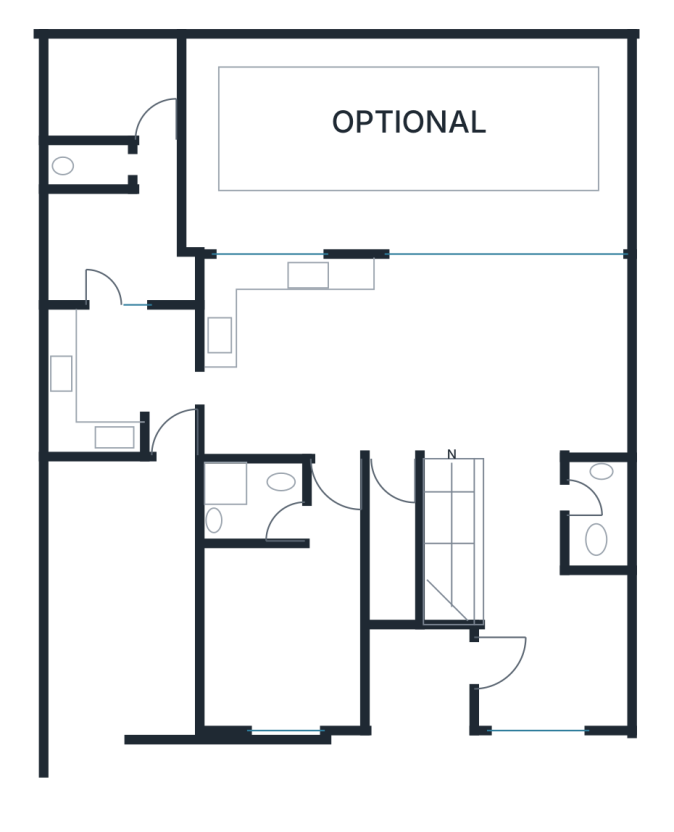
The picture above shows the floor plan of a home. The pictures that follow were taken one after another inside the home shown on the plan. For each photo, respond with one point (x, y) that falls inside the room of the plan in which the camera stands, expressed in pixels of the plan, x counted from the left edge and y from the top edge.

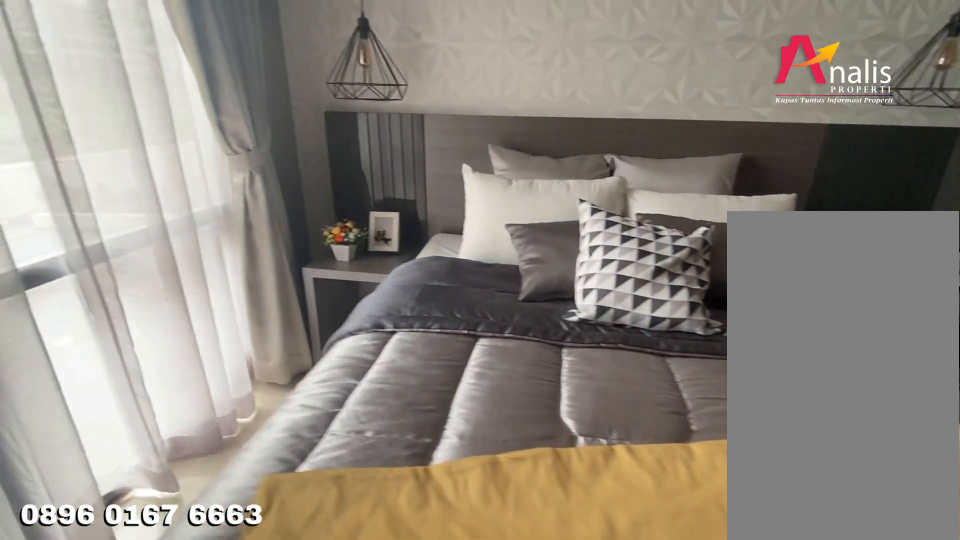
(282, 597)
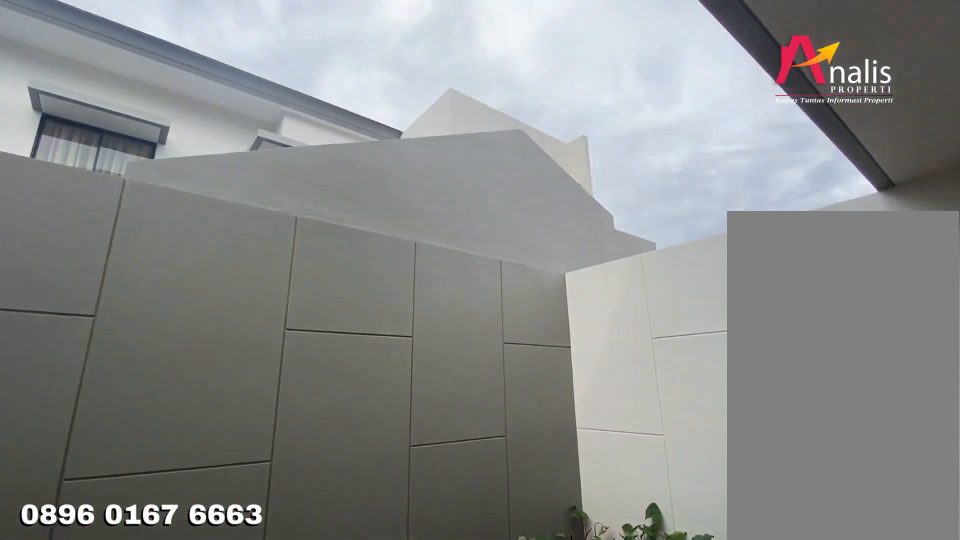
(407, 161)
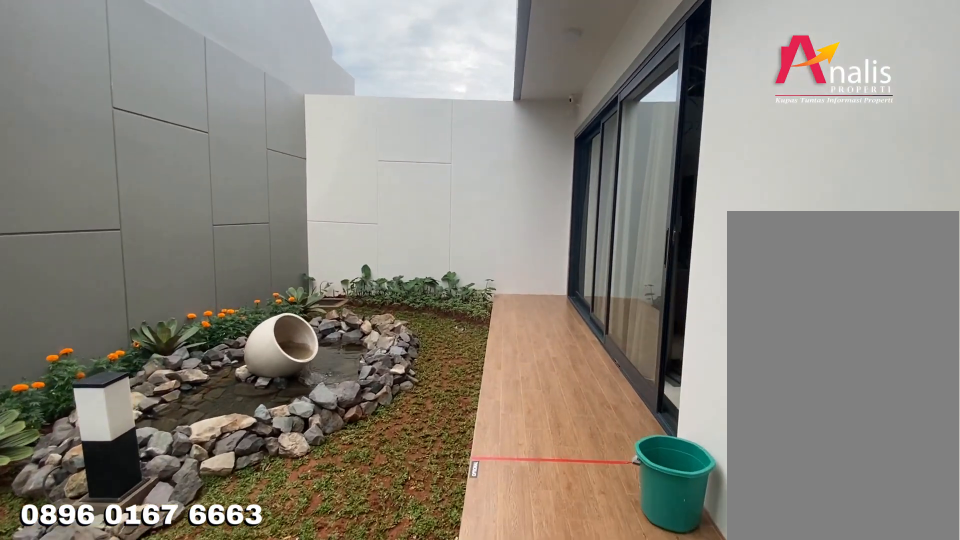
(413, 159)
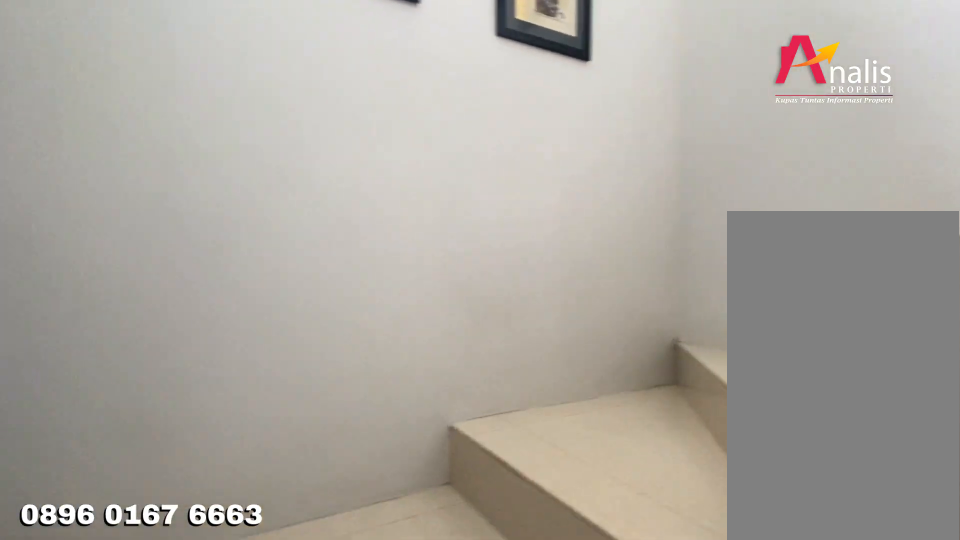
(450, 537)
